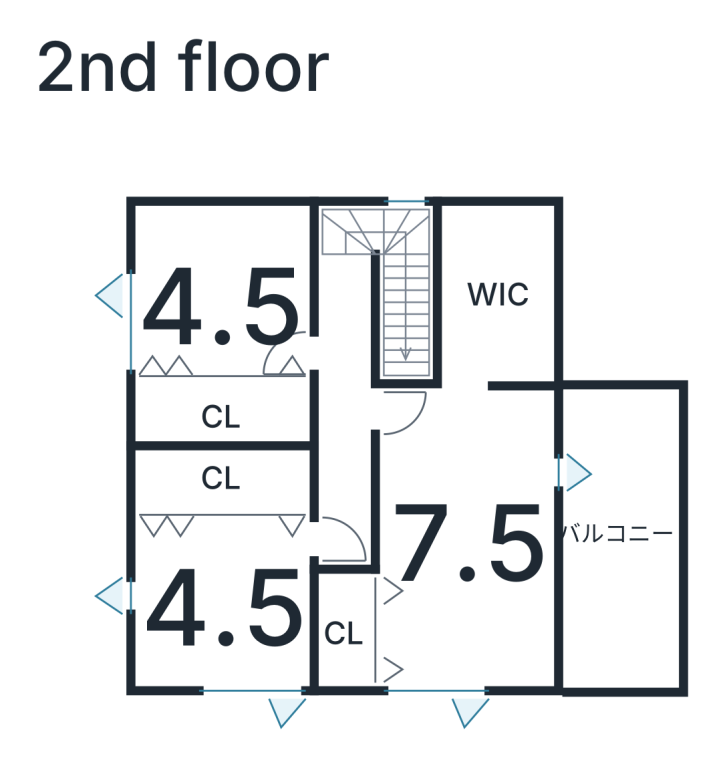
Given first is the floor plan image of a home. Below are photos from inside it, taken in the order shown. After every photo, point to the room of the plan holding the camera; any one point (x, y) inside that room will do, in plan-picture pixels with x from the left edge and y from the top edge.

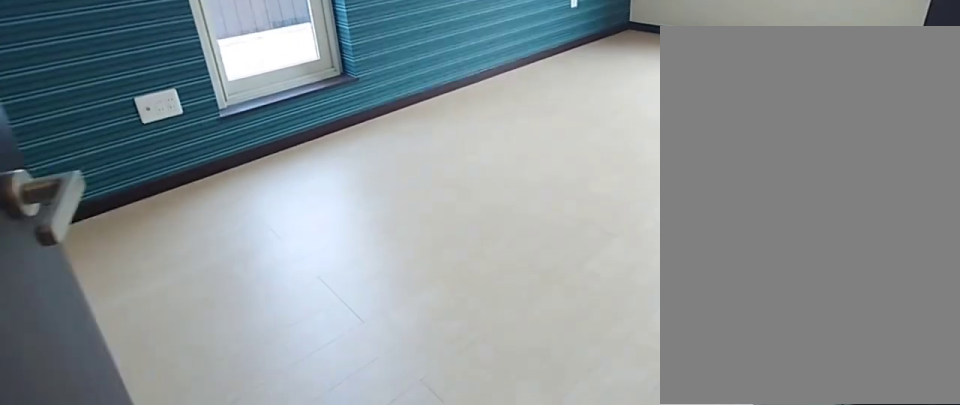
(462, 542)
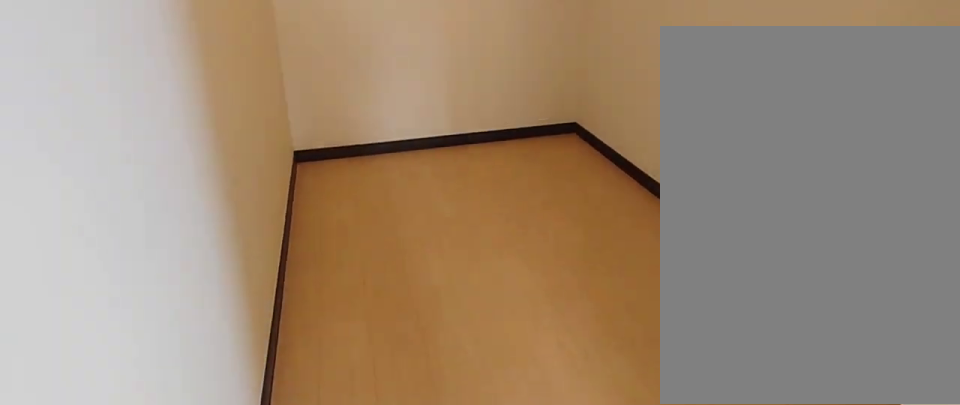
(495, 314)
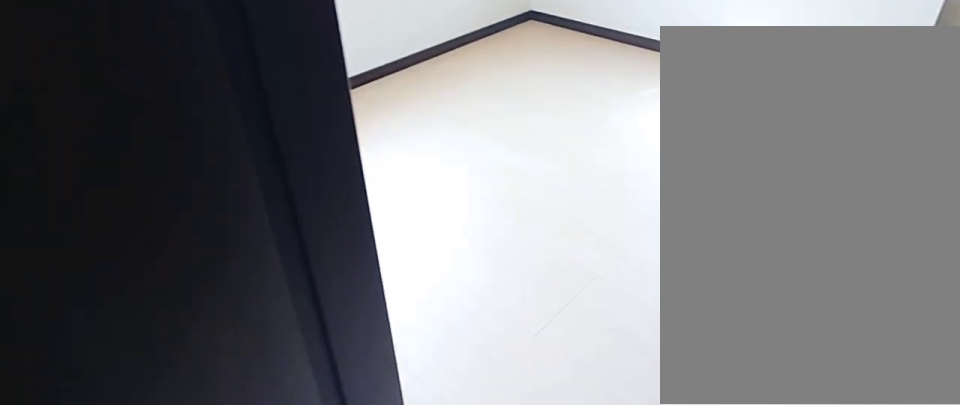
(226, 621)
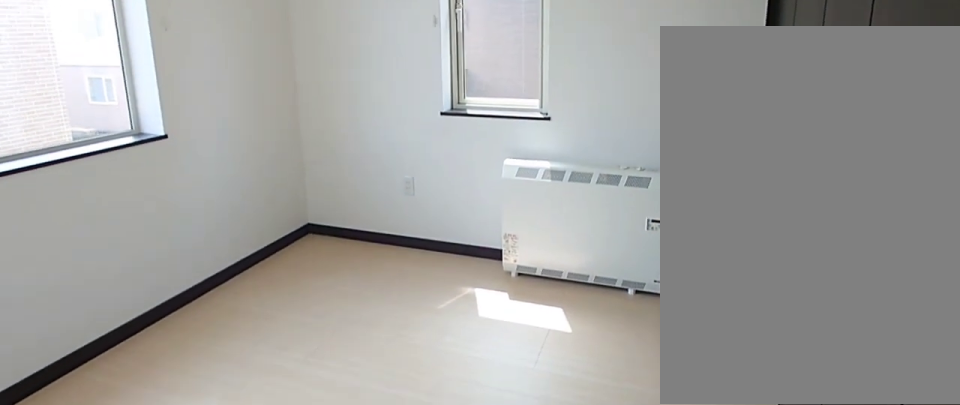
(226, 621)
